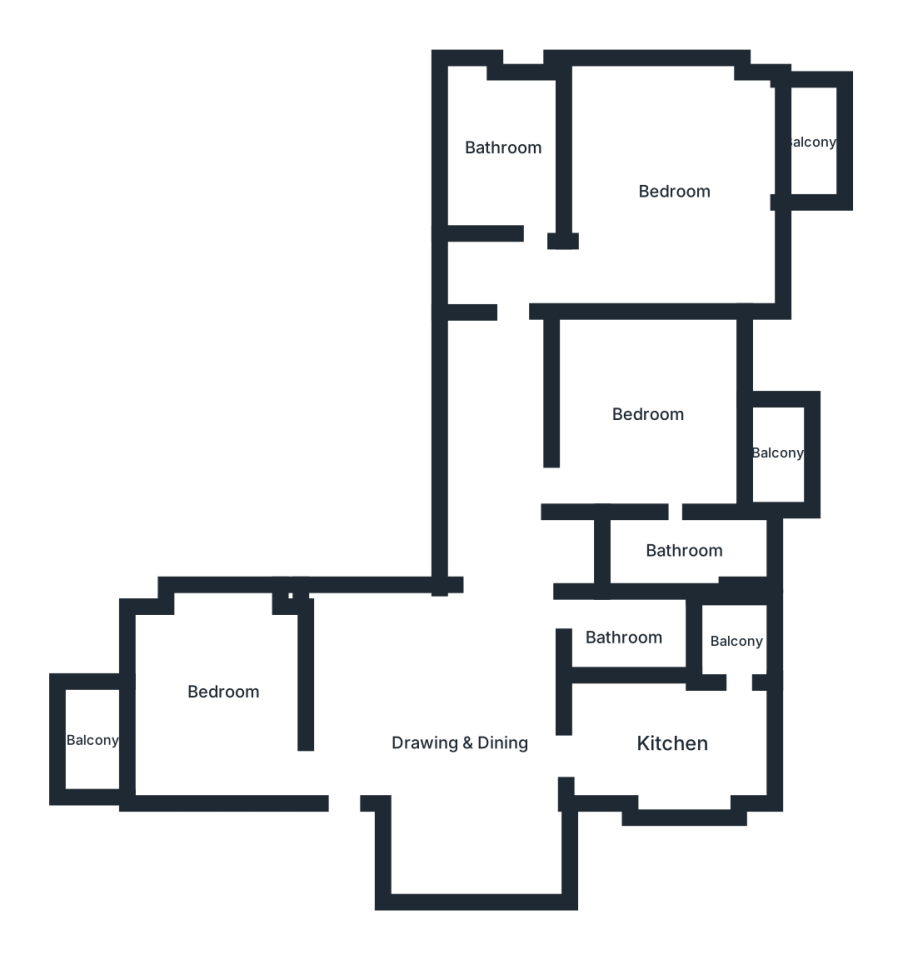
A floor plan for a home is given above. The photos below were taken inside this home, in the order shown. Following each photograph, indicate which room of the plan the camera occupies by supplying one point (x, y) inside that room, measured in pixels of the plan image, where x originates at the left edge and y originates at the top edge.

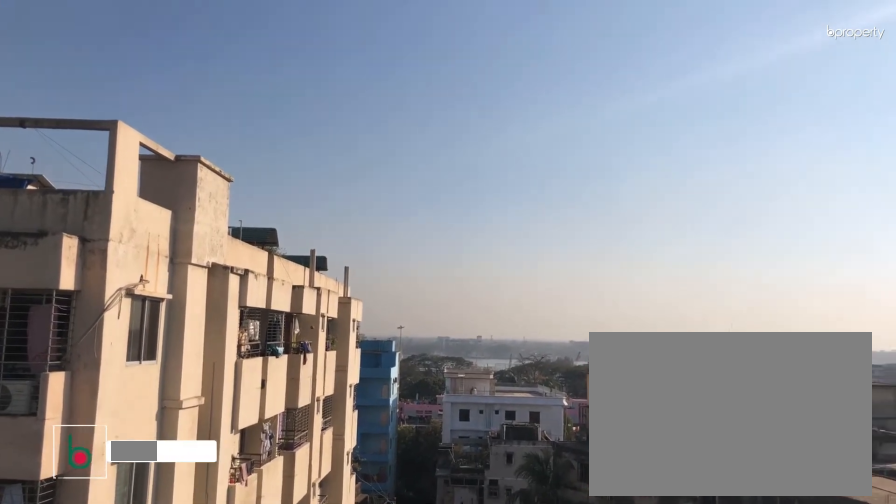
(775, 448)
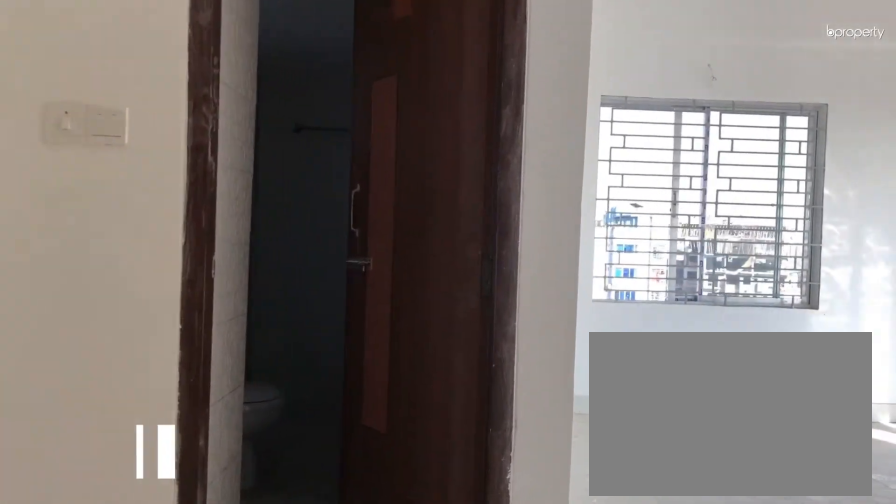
(670, 189)
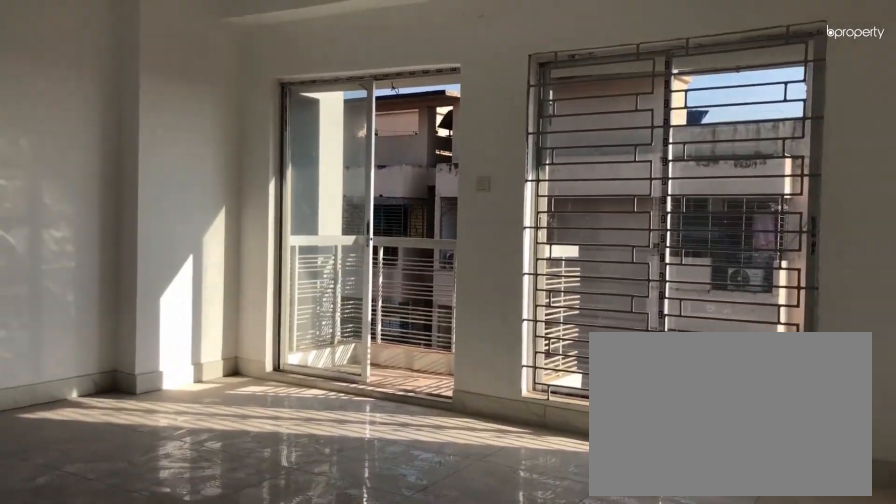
(670, 189)
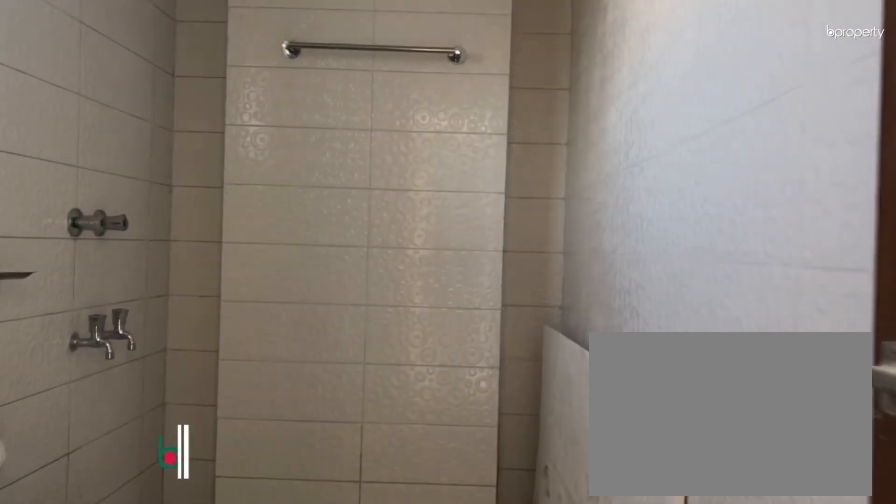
(505, 152)
